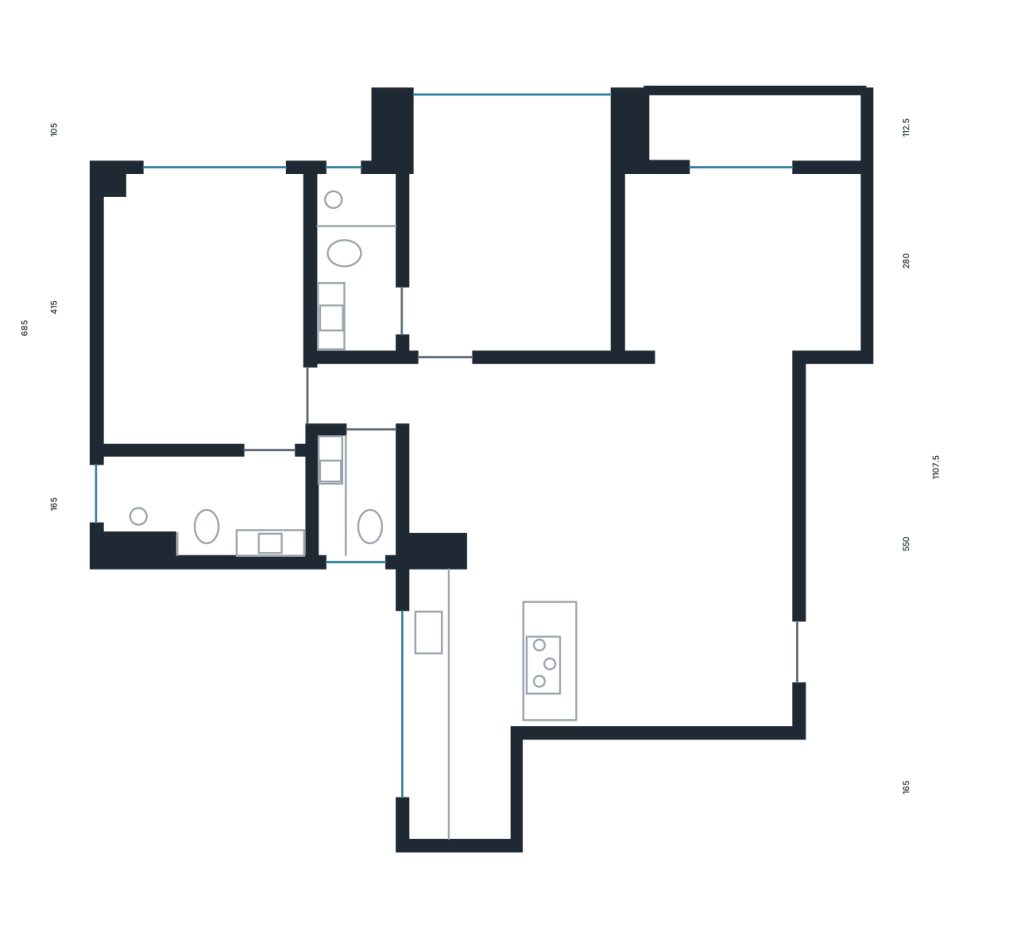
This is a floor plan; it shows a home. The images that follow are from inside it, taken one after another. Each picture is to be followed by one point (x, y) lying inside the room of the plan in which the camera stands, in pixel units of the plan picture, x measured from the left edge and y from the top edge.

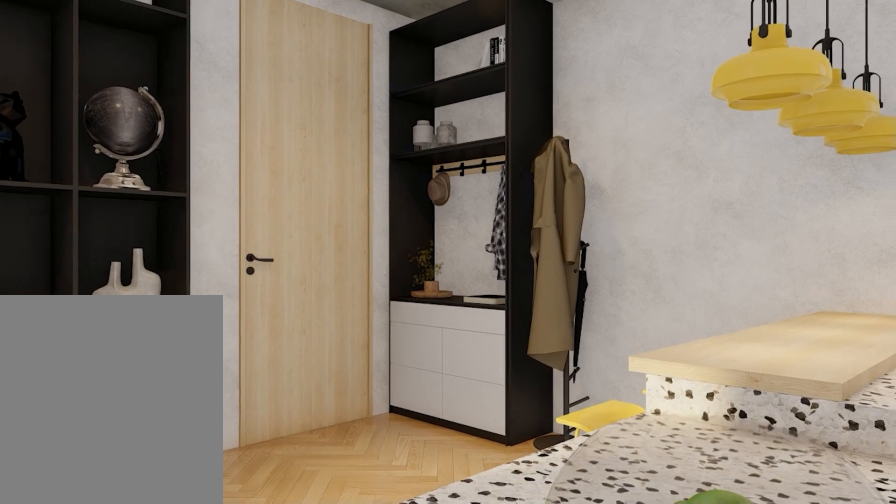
(613, 496)
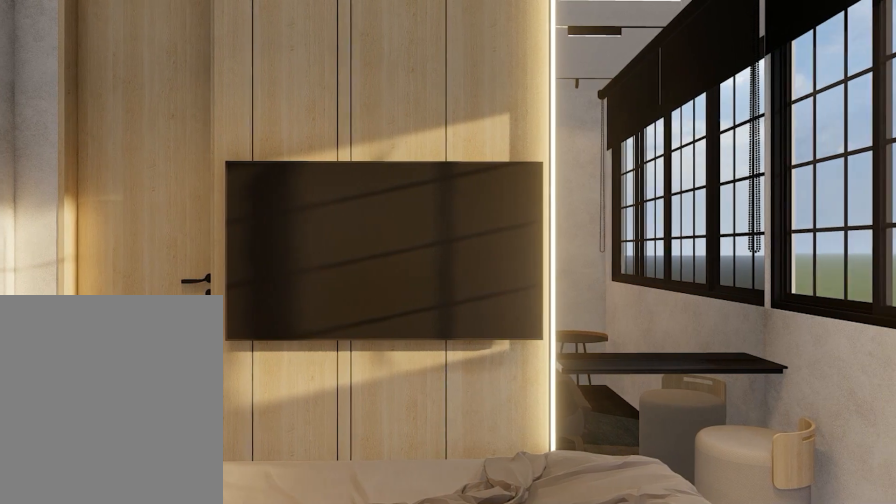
(515, 215)
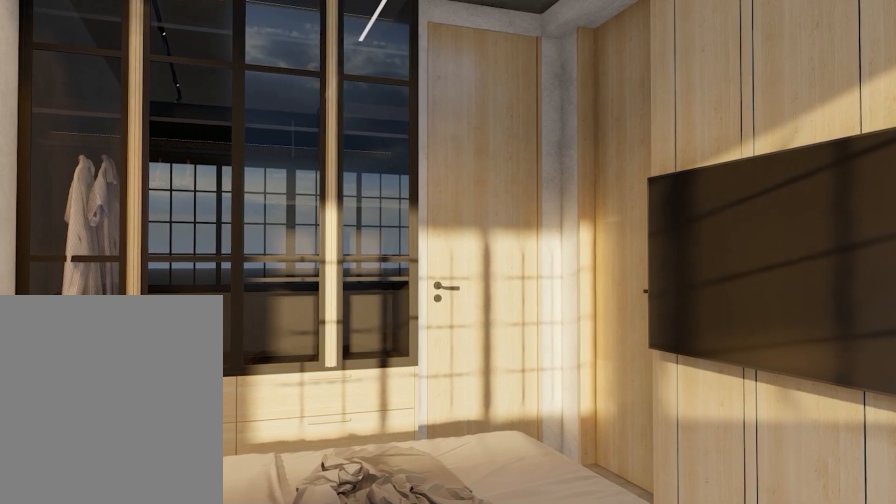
(515, 215)
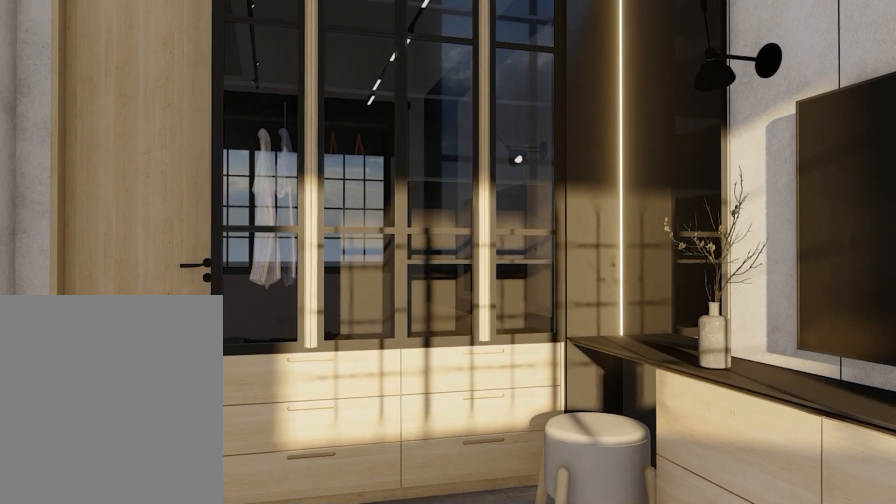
(207, 303)
